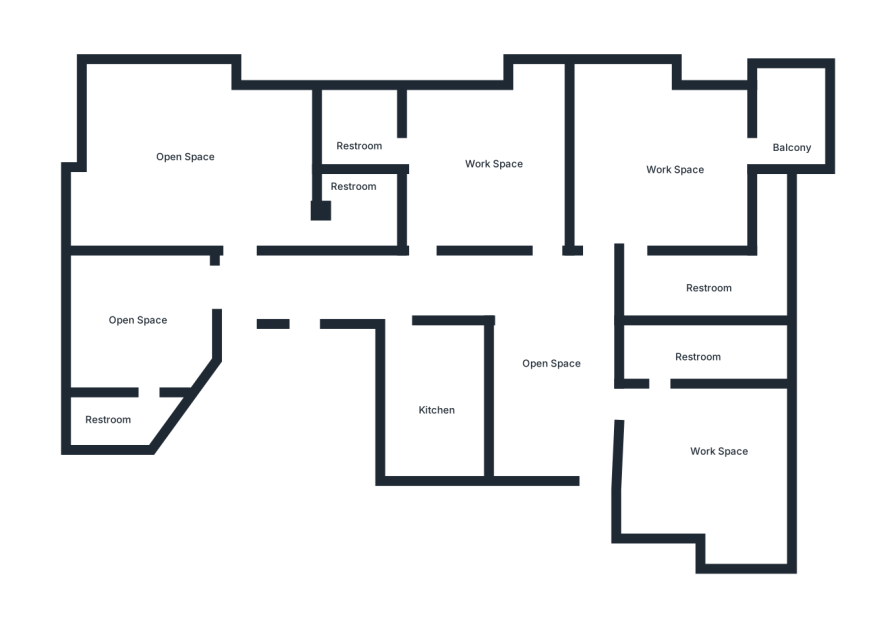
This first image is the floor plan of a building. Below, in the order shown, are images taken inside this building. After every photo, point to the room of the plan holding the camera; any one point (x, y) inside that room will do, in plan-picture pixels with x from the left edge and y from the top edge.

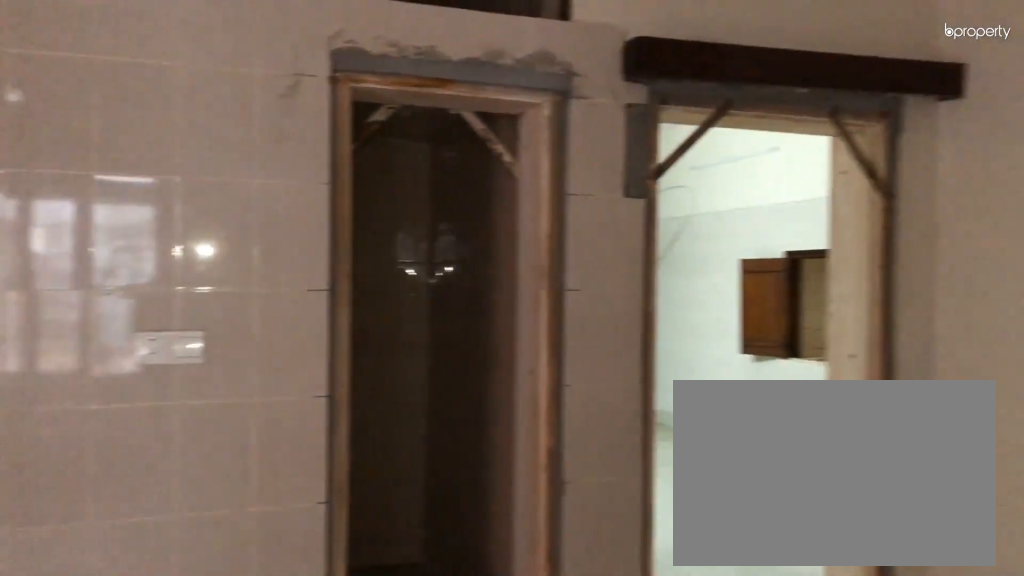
(665, 174)
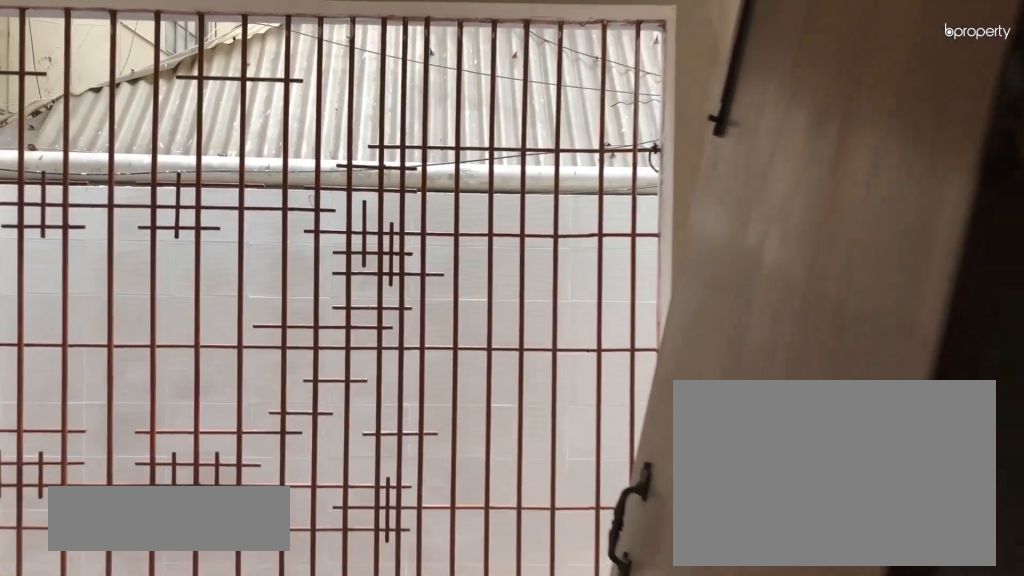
(792, 138)
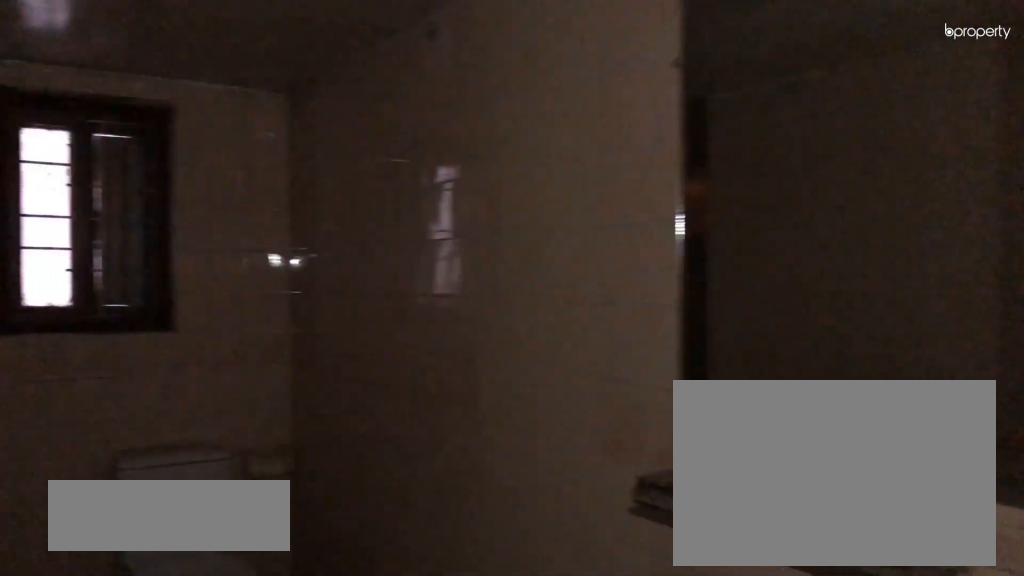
(703, 290)
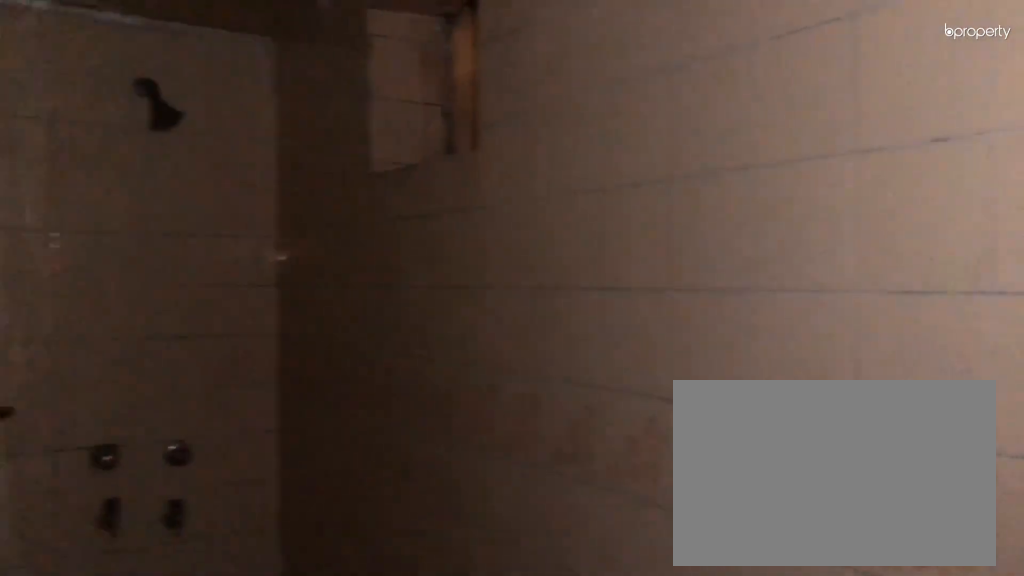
(703, 290)
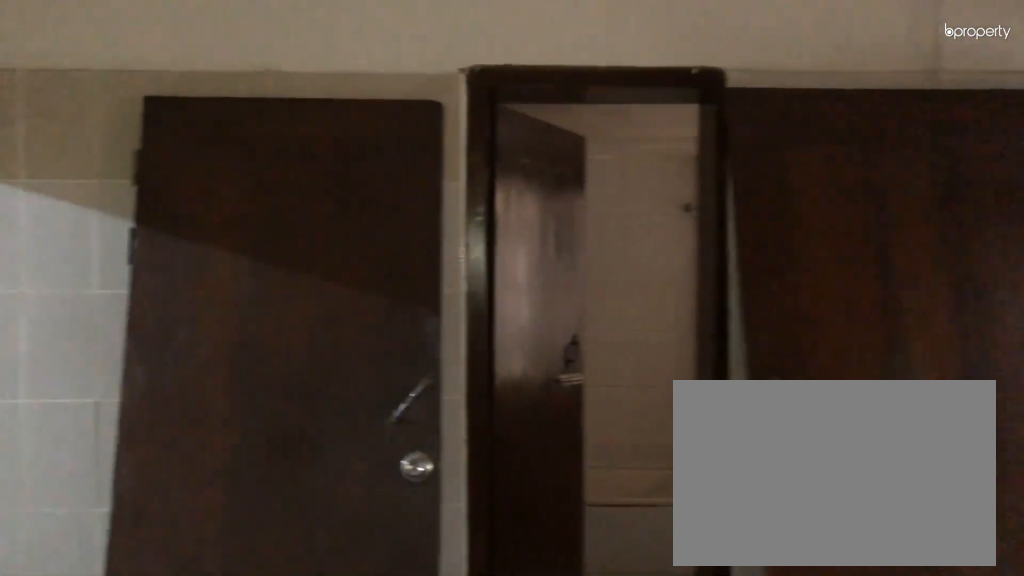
(464, 157)
